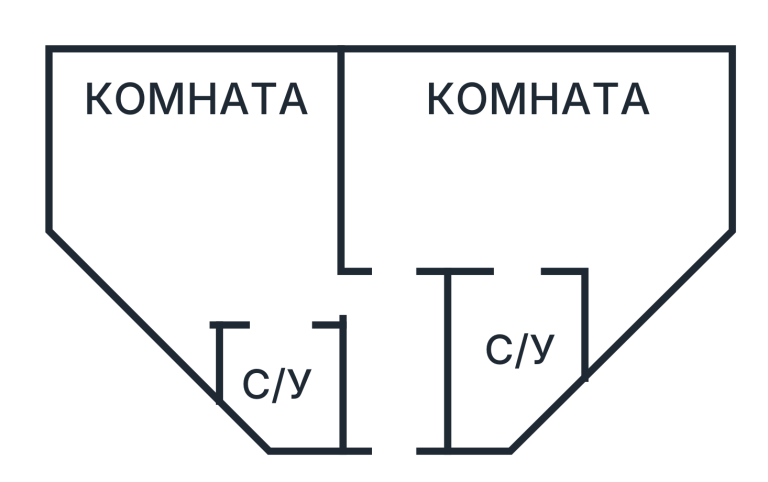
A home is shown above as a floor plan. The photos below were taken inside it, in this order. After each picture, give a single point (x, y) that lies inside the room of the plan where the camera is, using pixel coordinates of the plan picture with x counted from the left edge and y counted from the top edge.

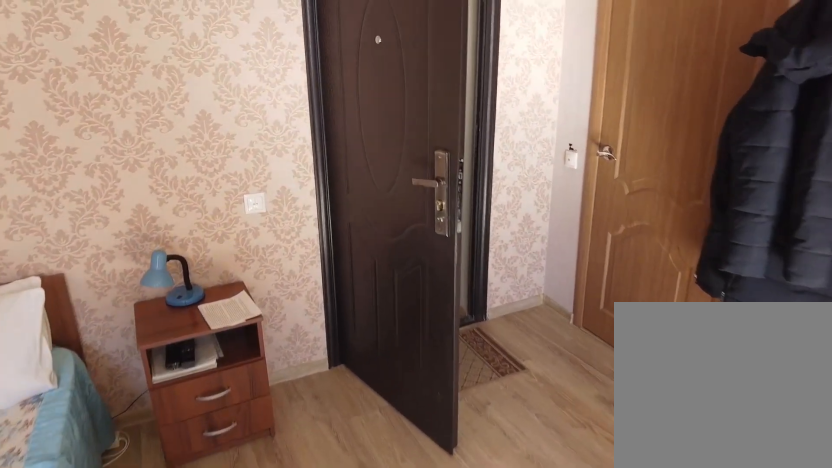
(304, 234)
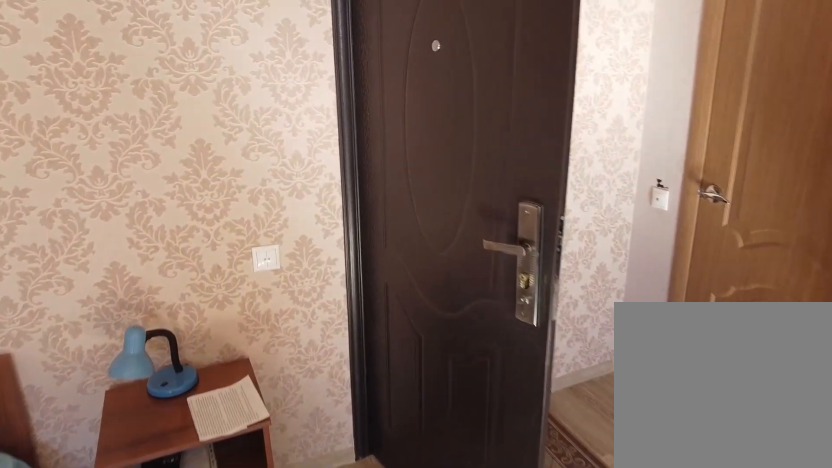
(304, 234)
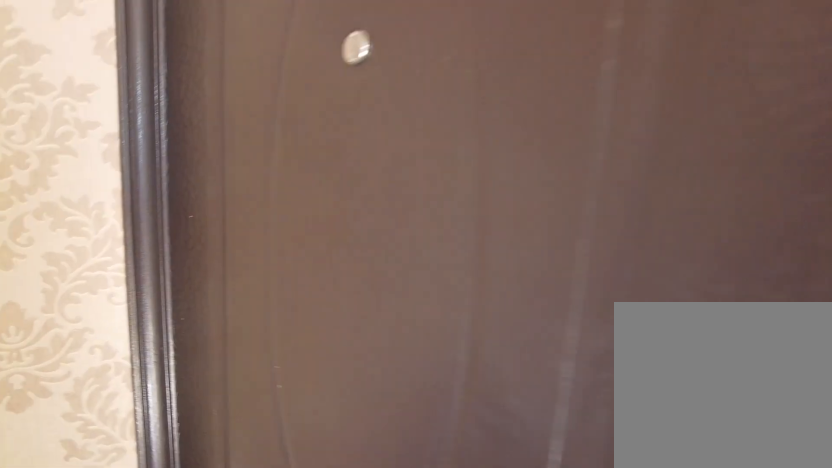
(321, 295)
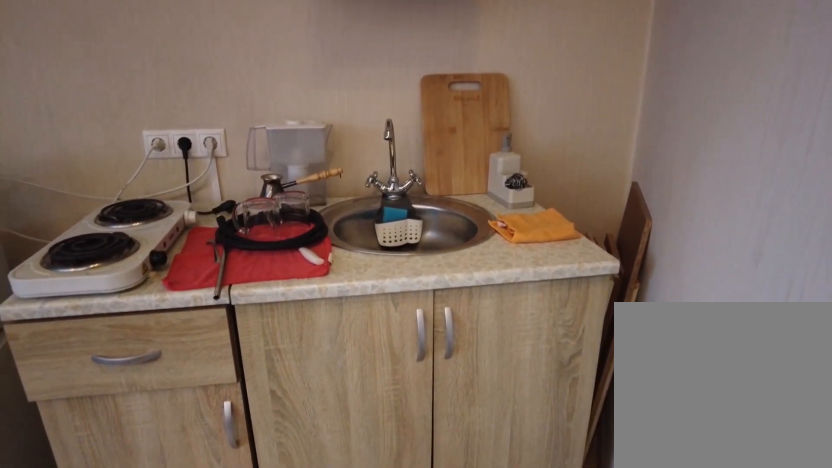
(431, 232)
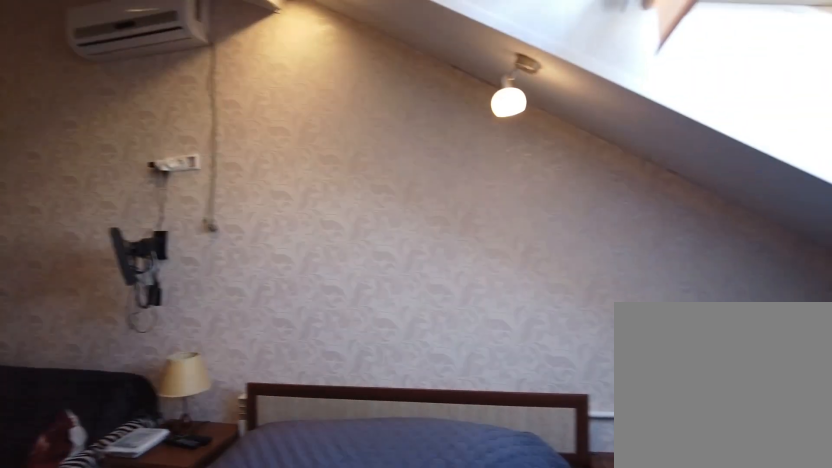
(431, 232)
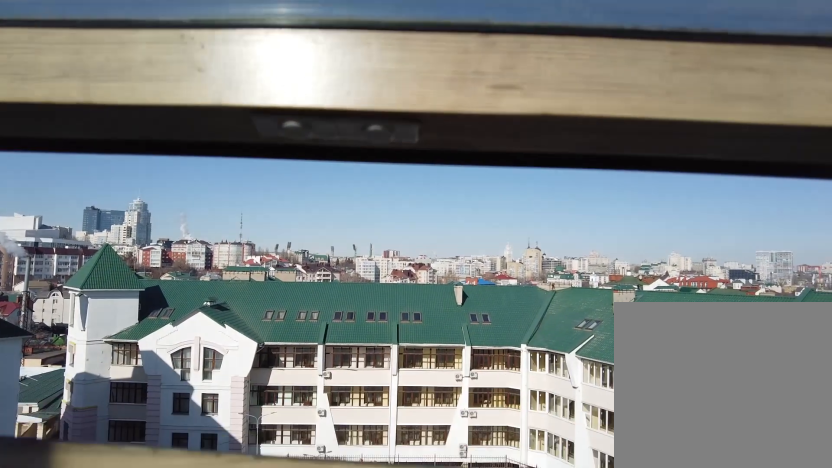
(694, 201)
